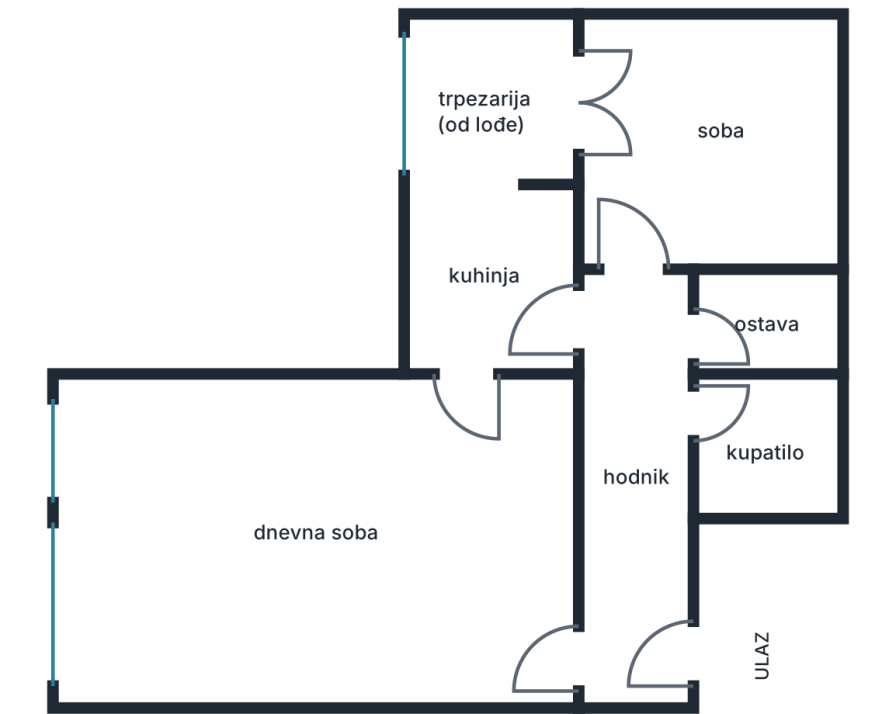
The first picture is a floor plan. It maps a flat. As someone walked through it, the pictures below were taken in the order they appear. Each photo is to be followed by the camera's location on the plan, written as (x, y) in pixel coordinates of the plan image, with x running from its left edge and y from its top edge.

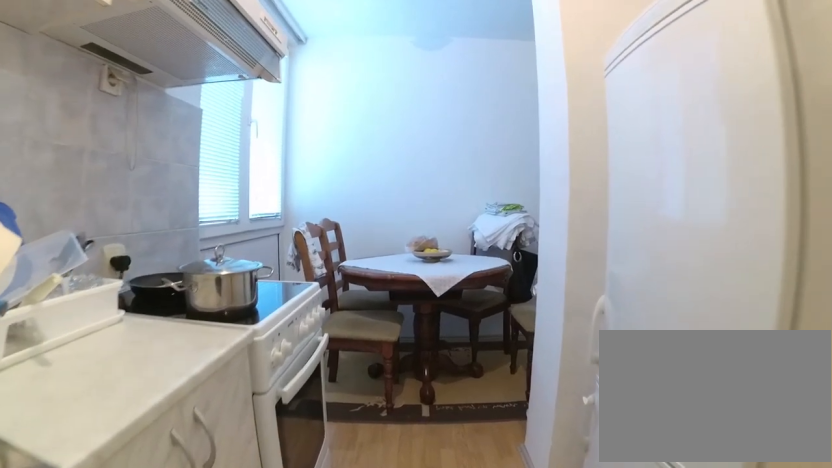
(477, 349)
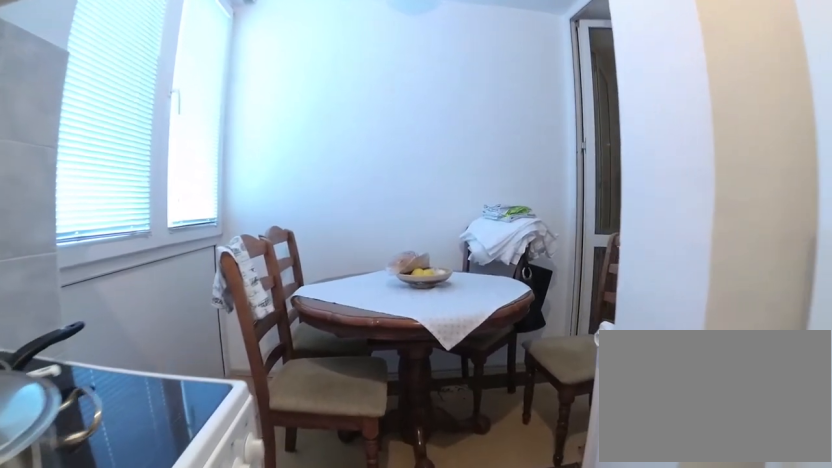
(477, 299)
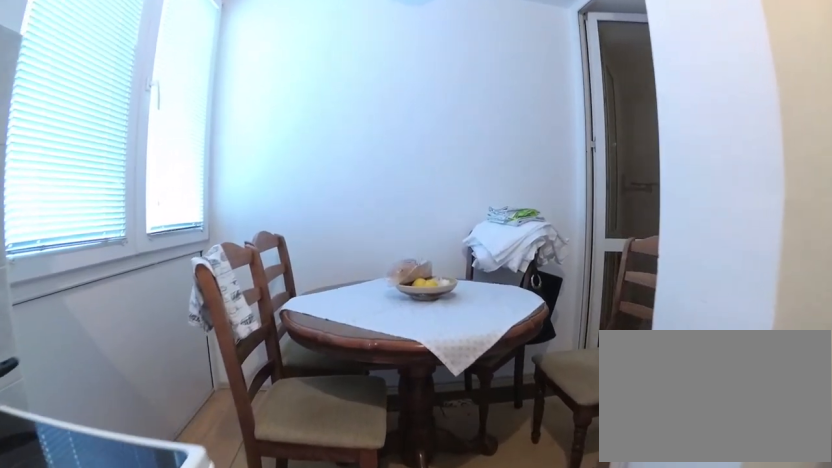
(477, 286)
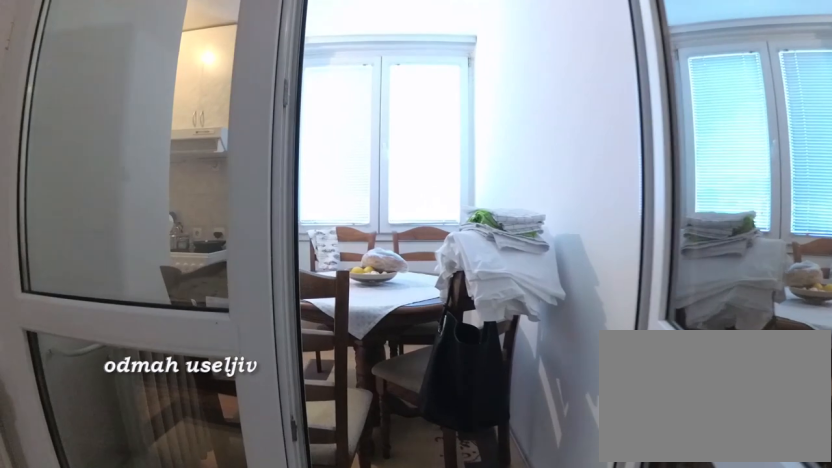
(636, 120)
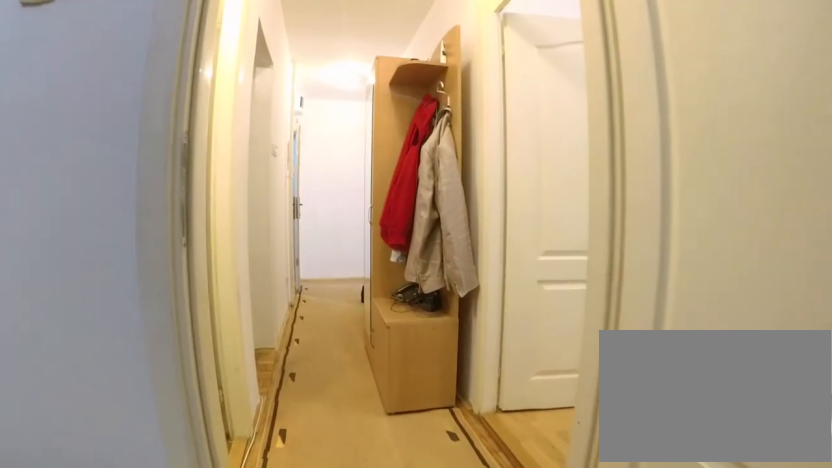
(623, 184)
